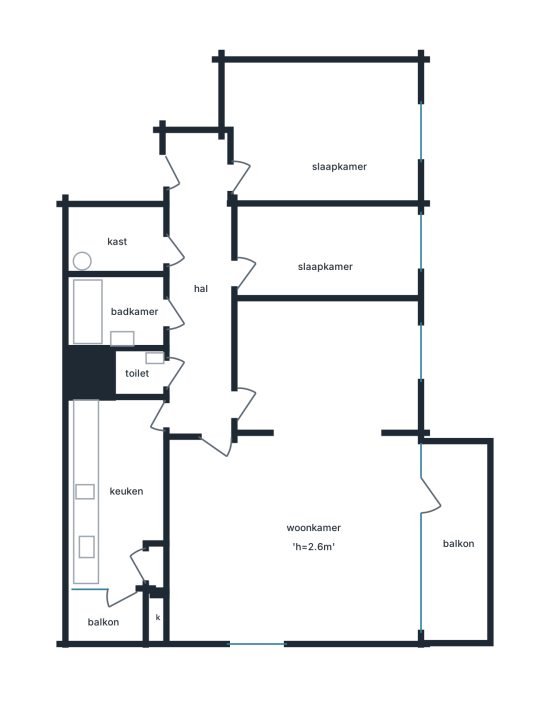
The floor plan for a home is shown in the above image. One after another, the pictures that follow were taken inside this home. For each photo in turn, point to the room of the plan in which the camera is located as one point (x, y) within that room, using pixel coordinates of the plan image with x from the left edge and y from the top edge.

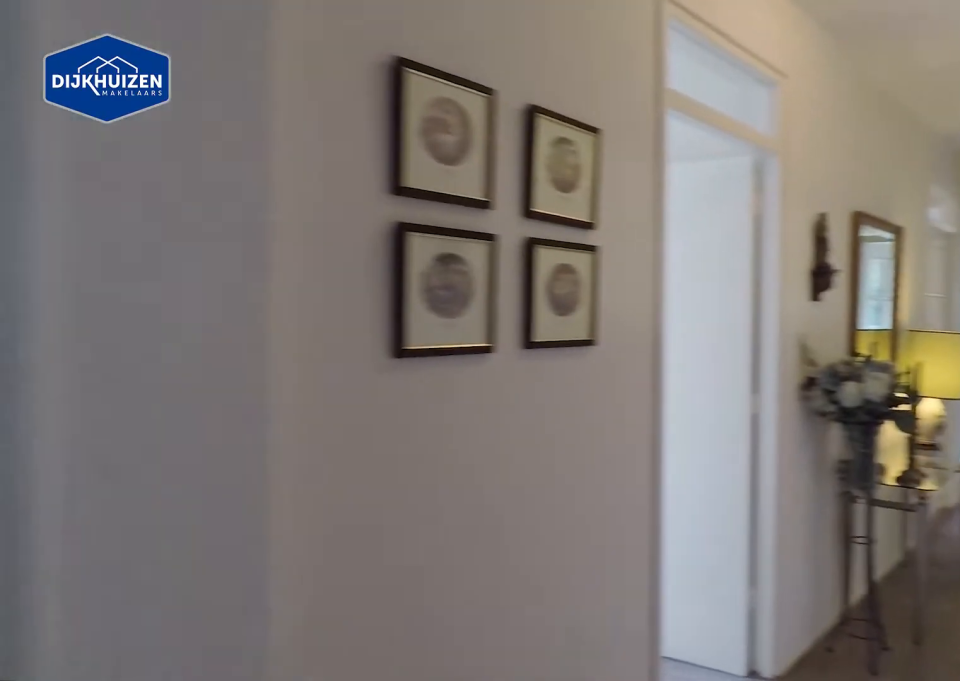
(200, 289)
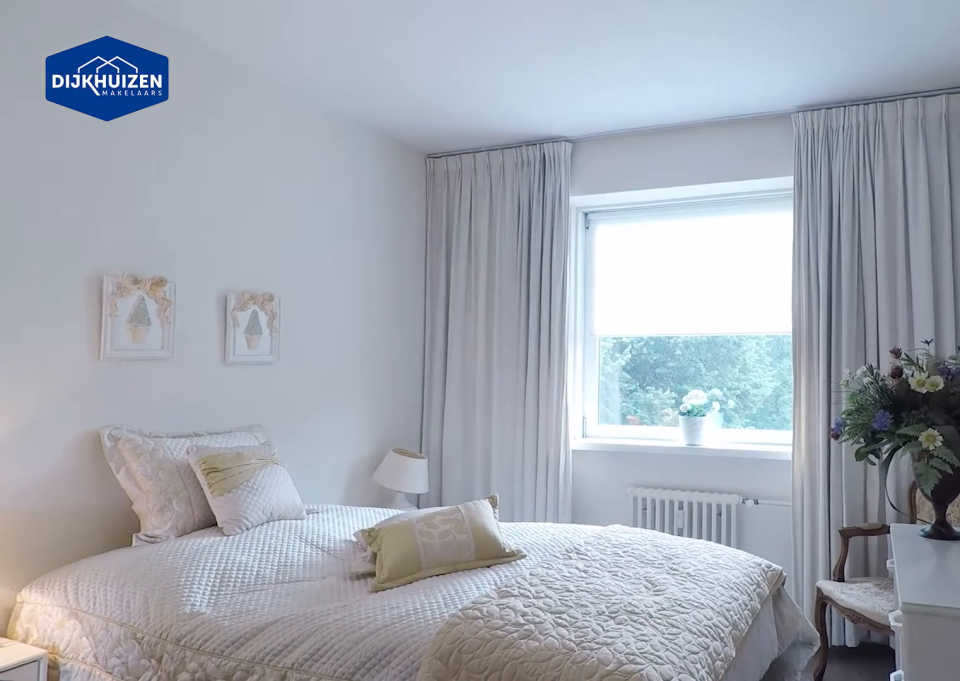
(322, 130)
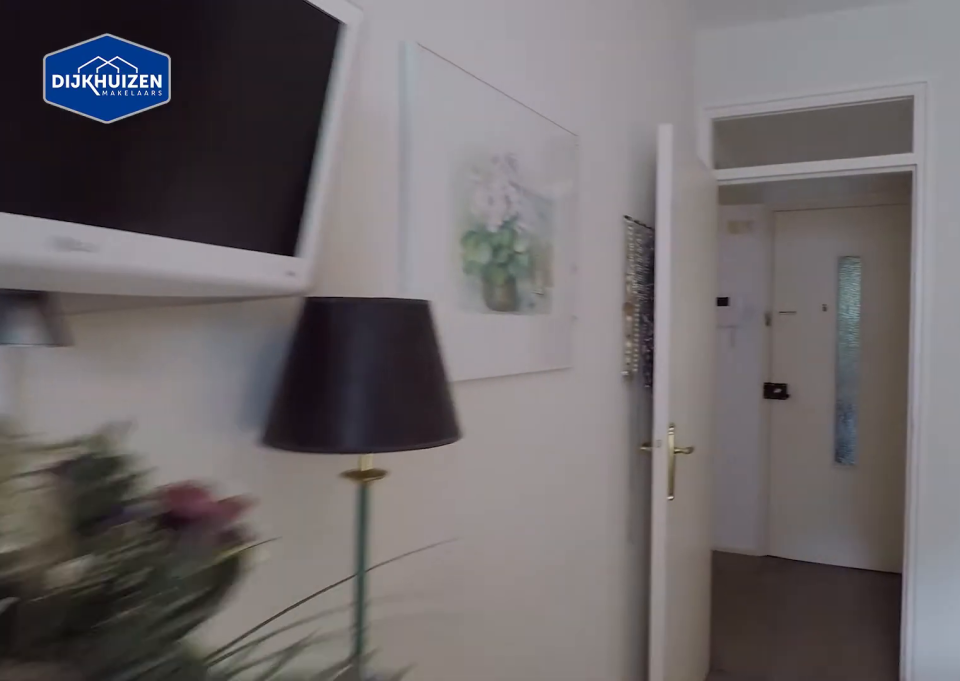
(322, 130)
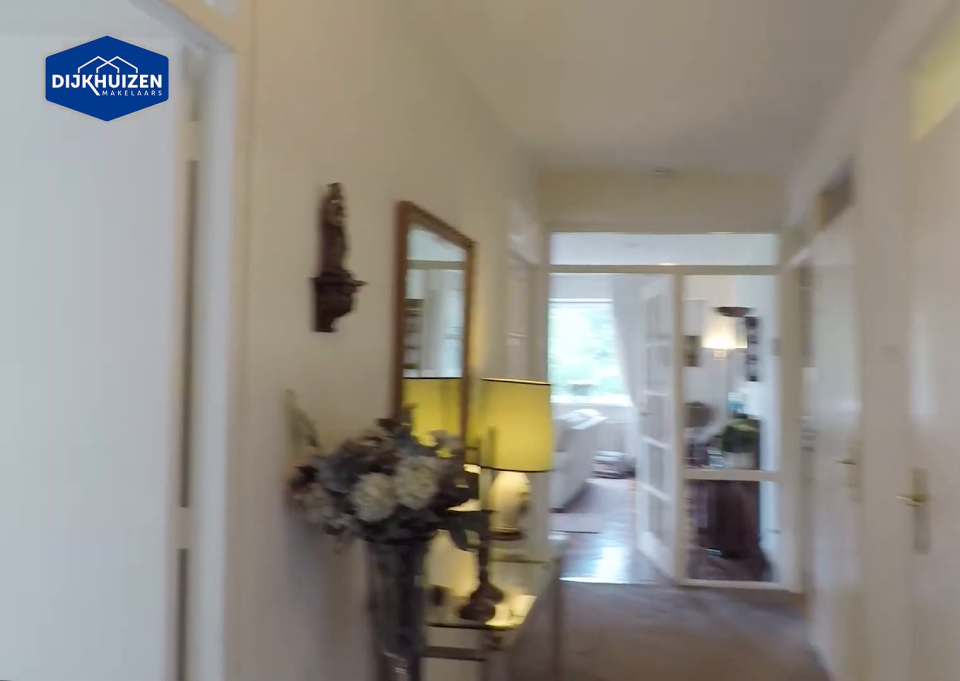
(200, 289)
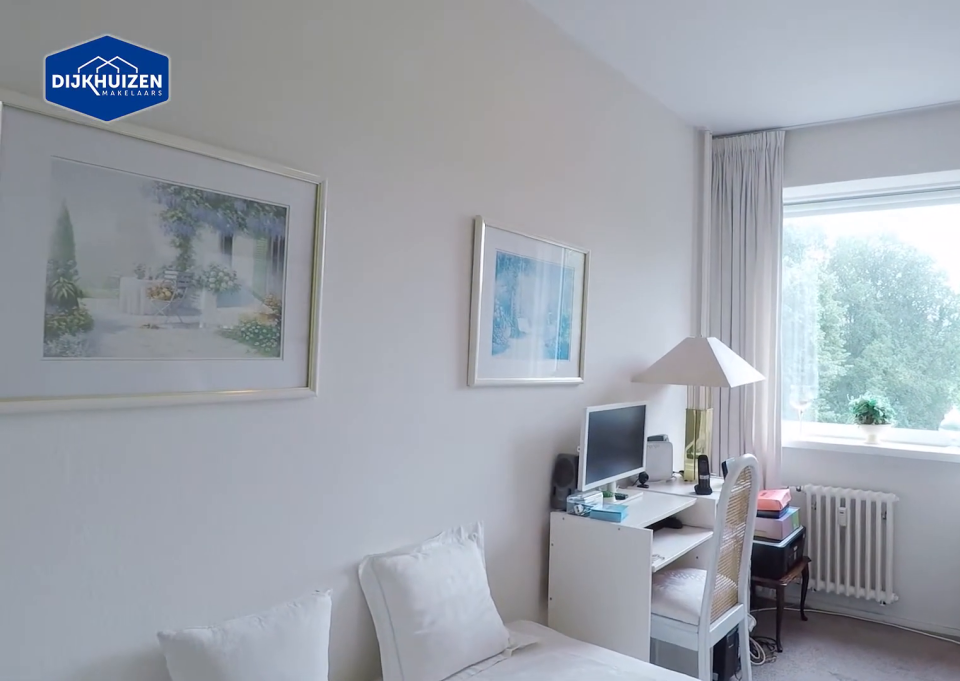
(326, 254)
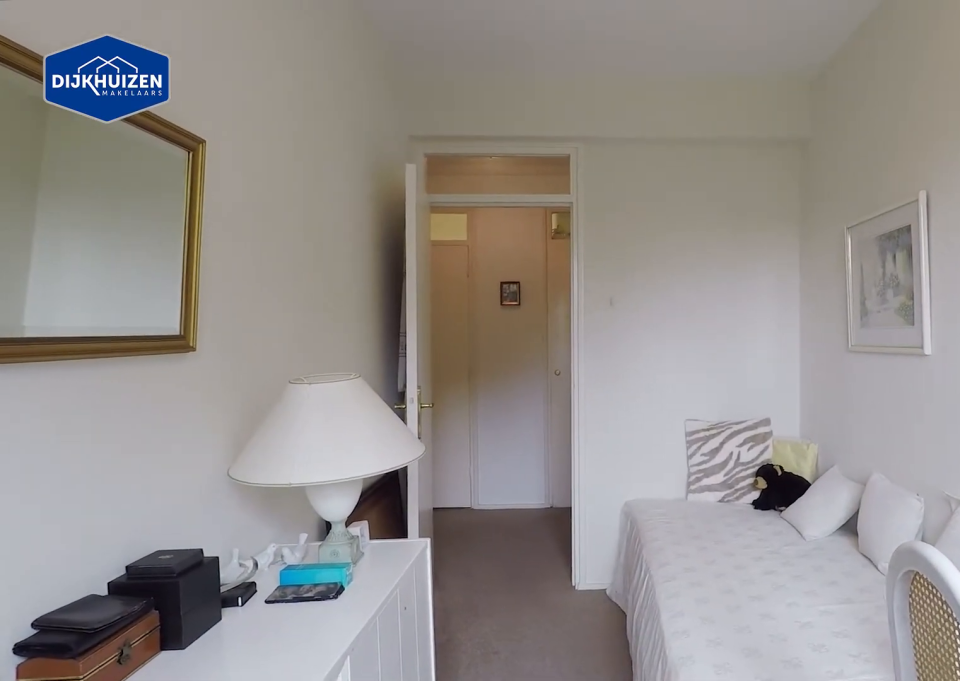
(326, 254)
